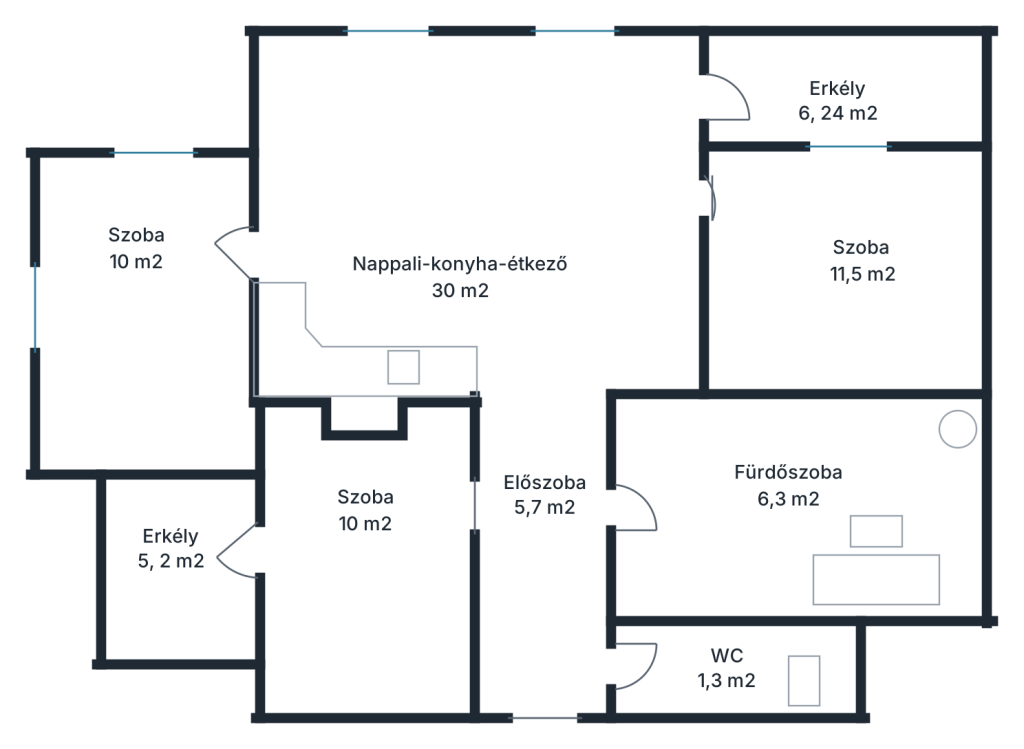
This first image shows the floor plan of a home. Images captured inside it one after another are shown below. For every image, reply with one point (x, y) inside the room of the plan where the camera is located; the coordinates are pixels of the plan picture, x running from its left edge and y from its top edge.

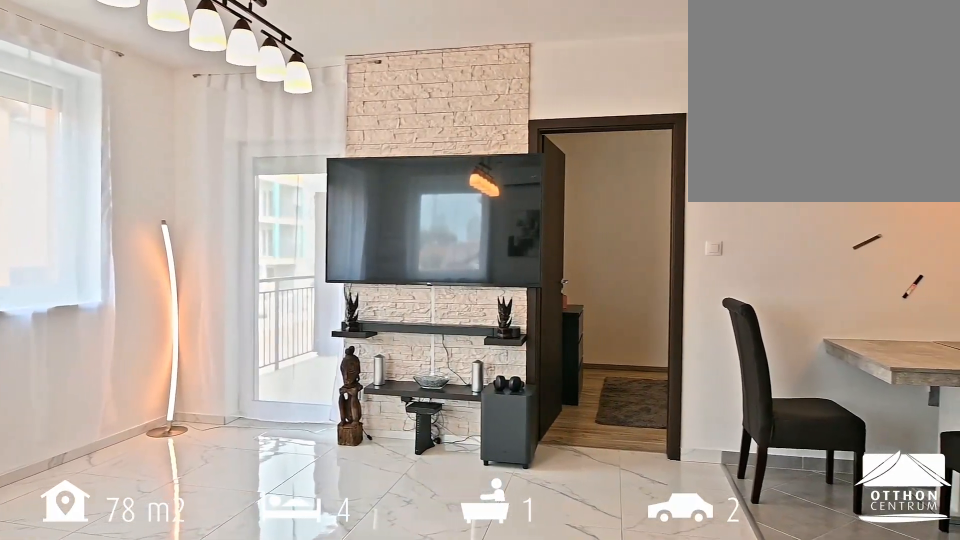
(477, 150)
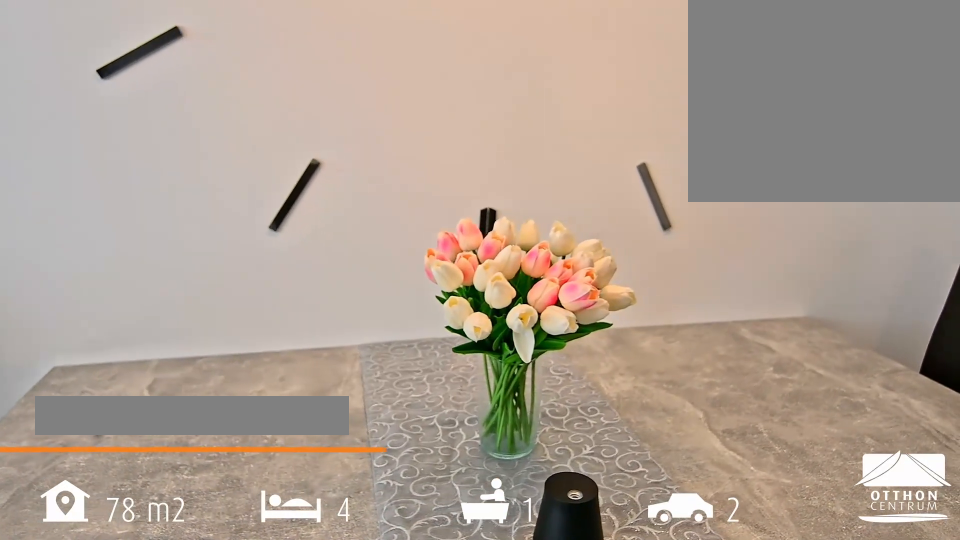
(484, 298)
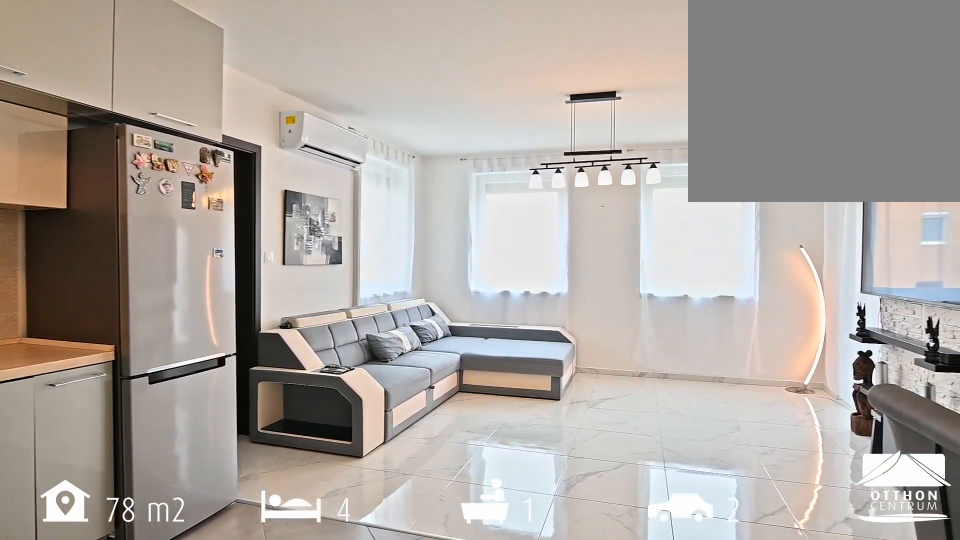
(548, 394)
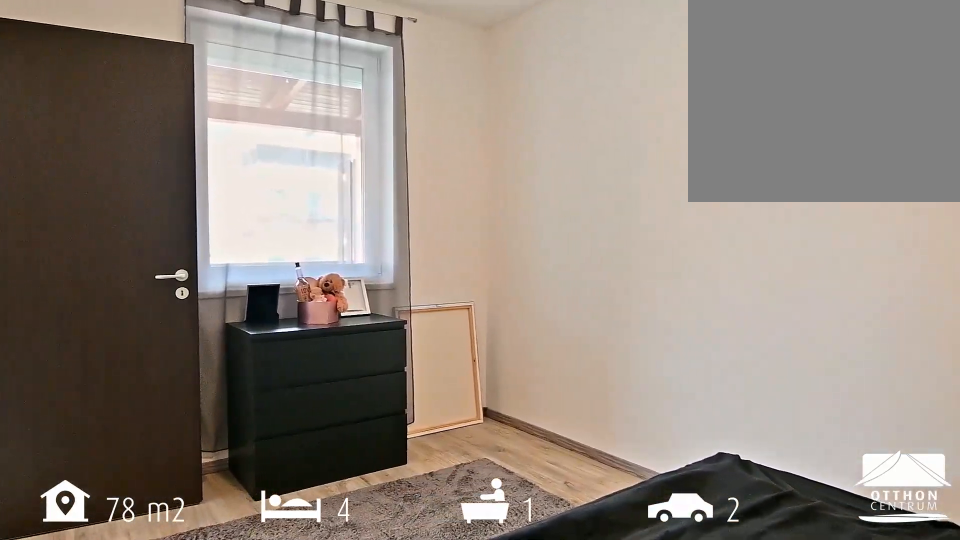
(842, 284)
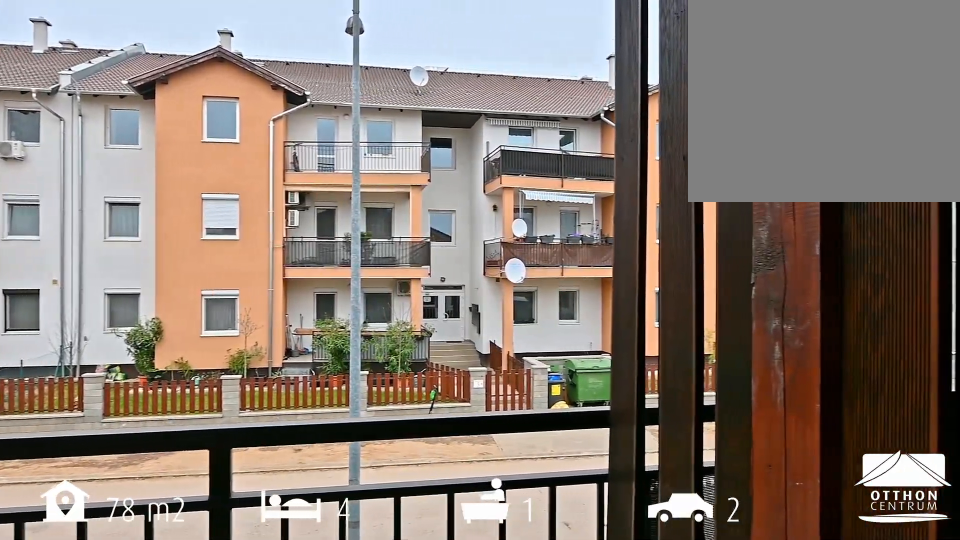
(841, 101)
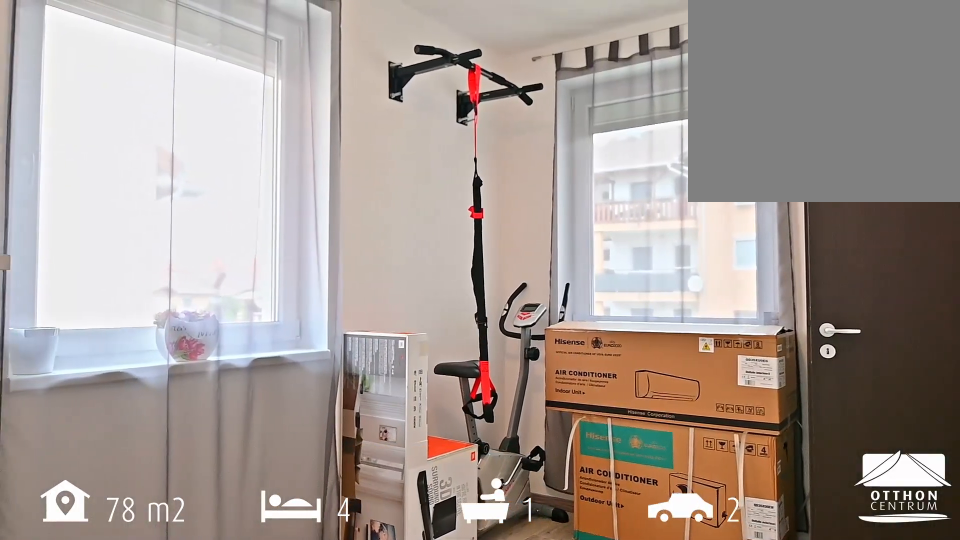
(143, 309)
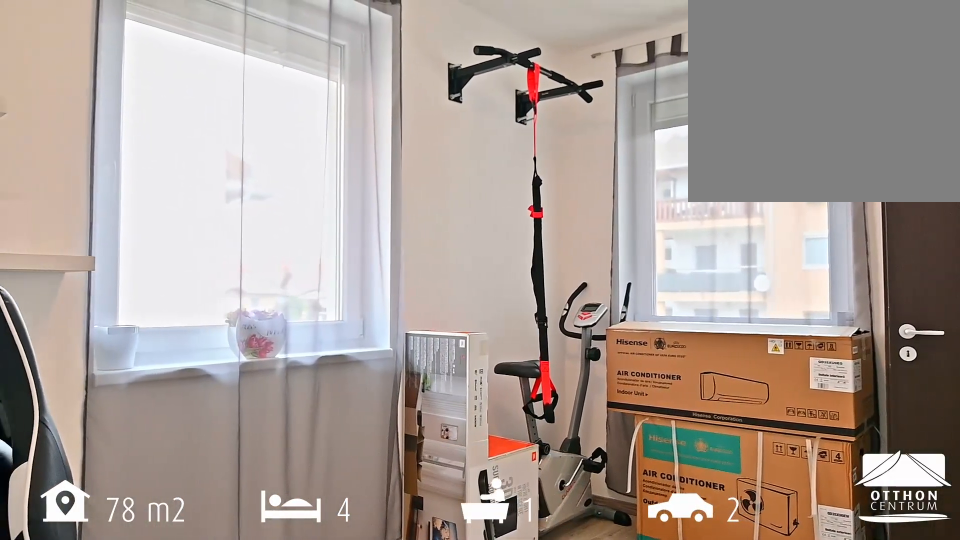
(143, 309)
